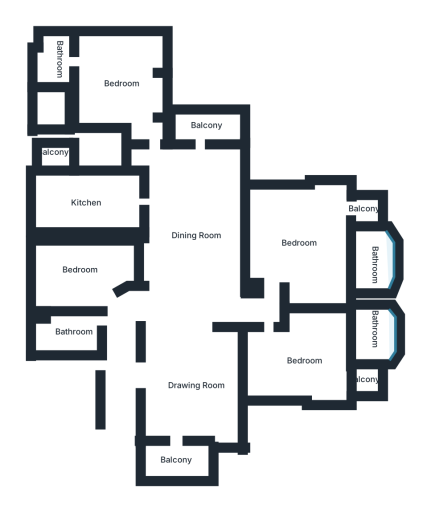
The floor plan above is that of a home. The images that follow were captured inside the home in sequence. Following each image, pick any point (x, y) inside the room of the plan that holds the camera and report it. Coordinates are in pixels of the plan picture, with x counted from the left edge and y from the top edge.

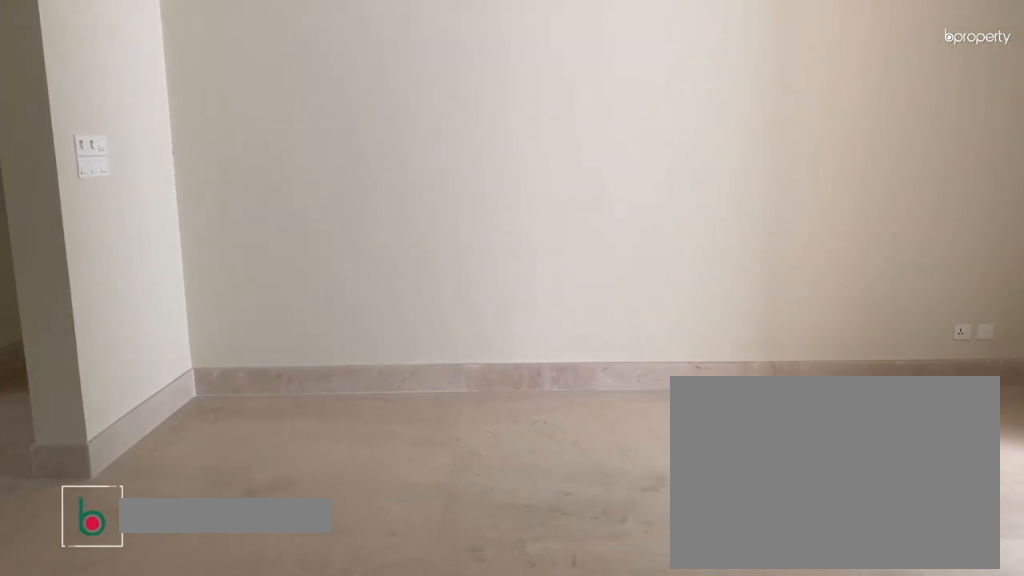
(193, 387)
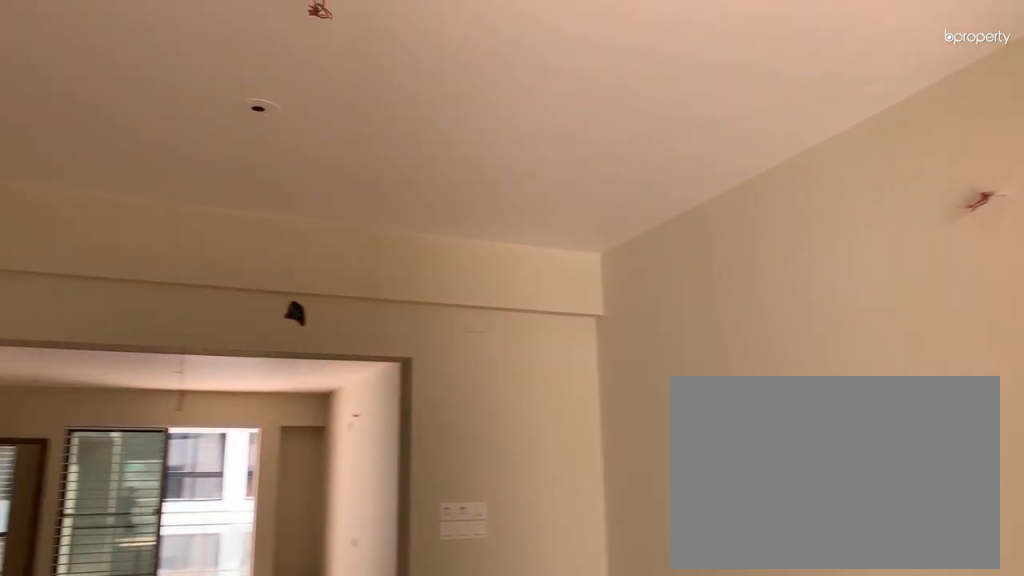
(193, 387)
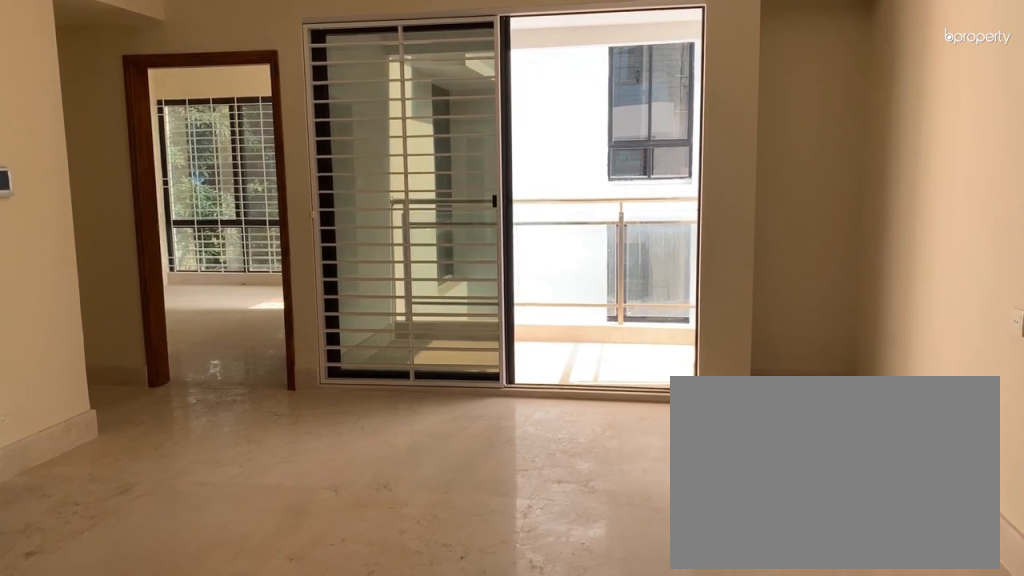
(194, 236)
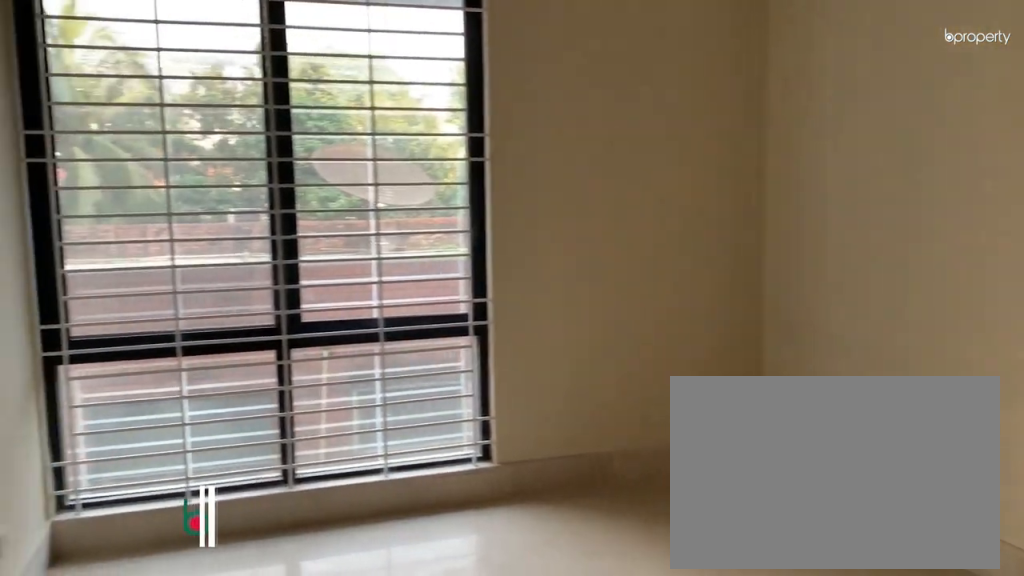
(80, 269)
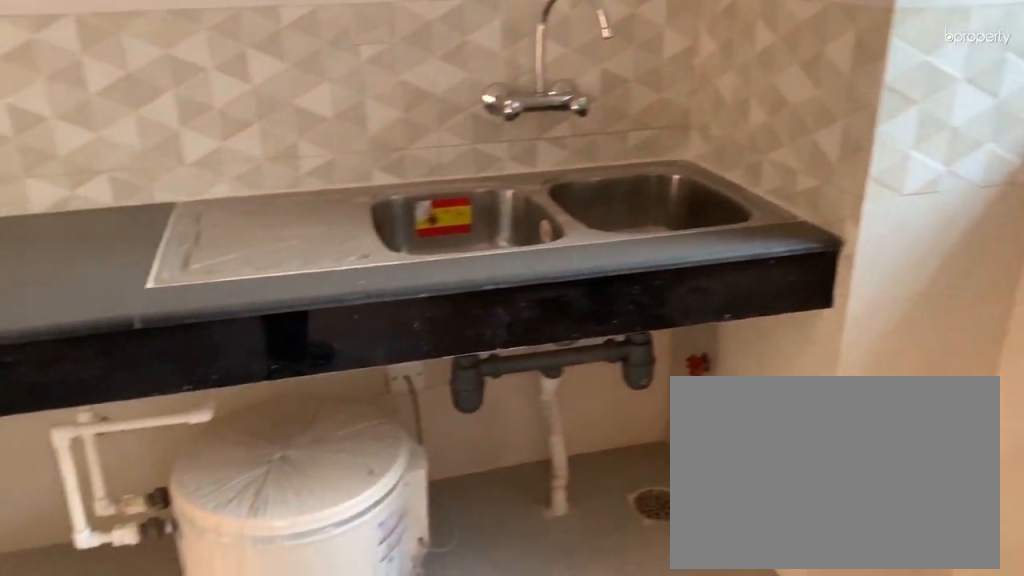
(89, 202)
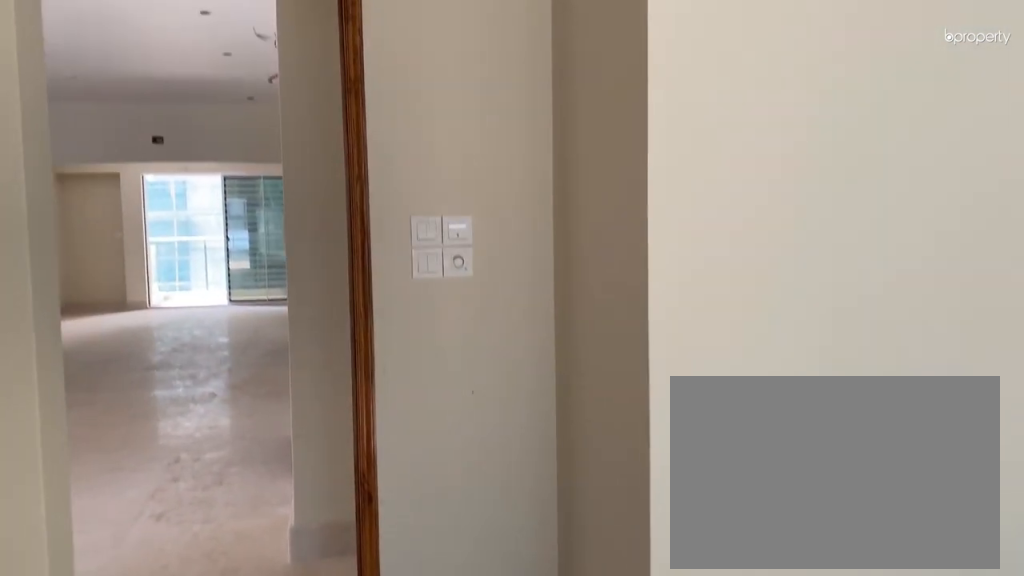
(122, 83)
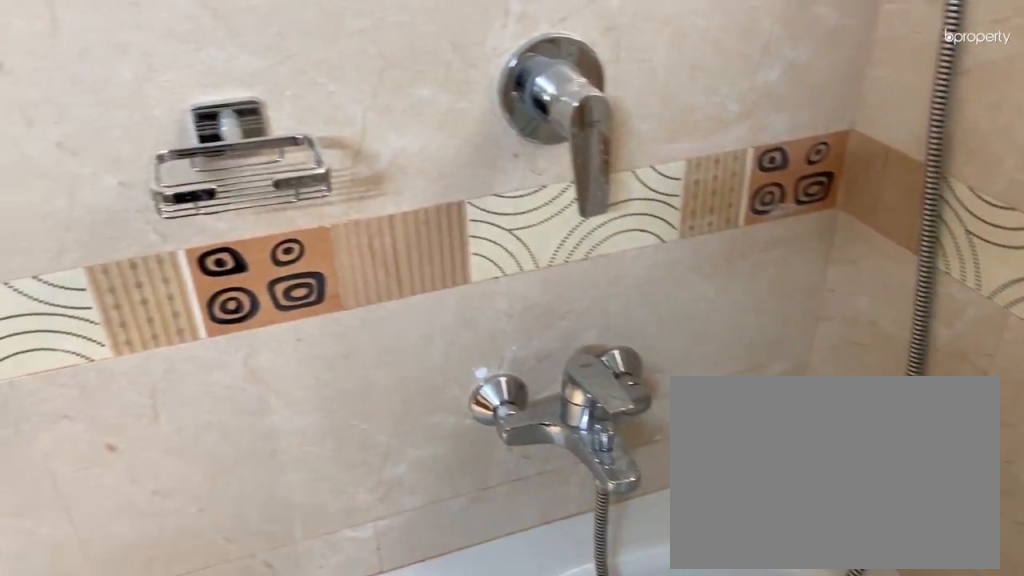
(370, 264)
